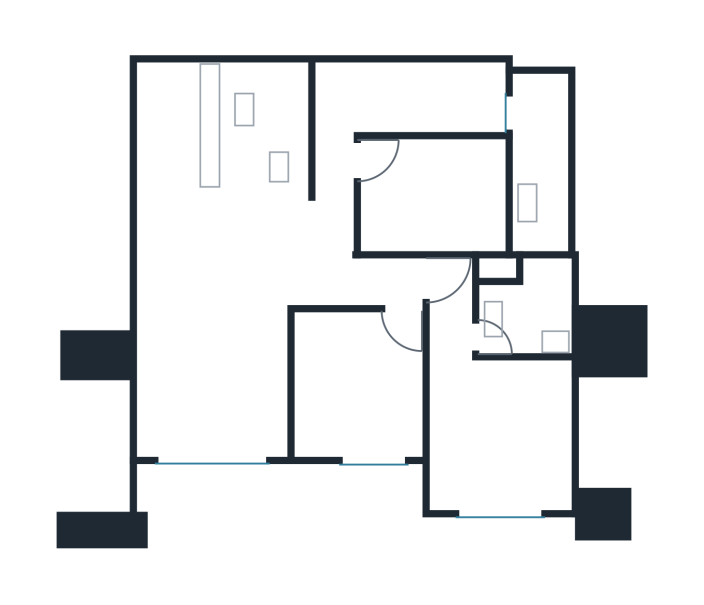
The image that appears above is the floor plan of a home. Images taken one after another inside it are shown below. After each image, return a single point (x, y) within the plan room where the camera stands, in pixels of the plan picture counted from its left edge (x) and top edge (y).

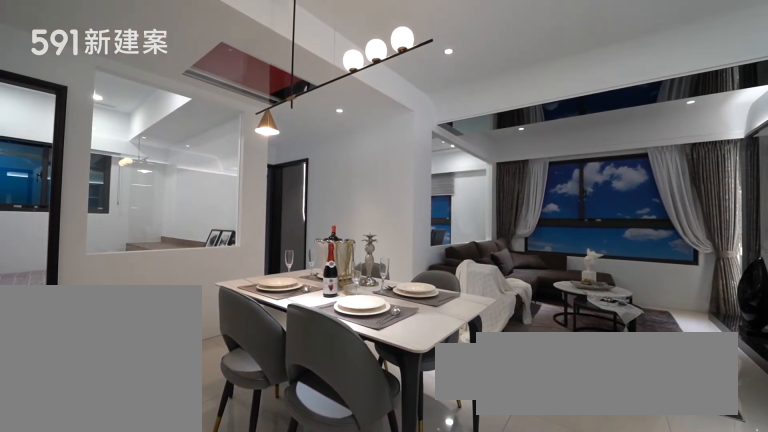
(228, 252)
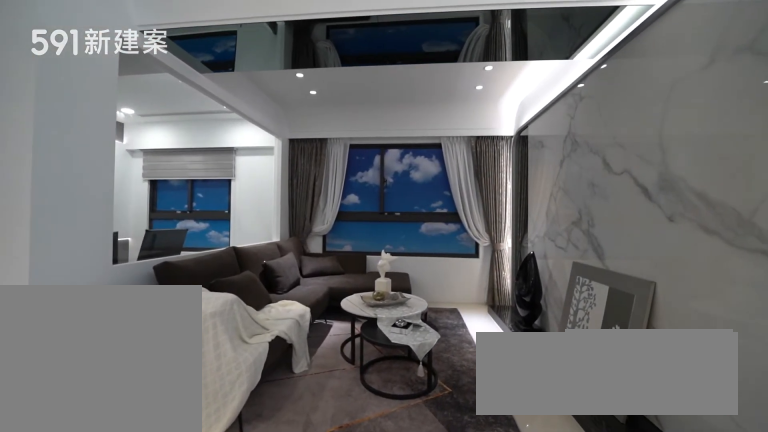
(213, 382)
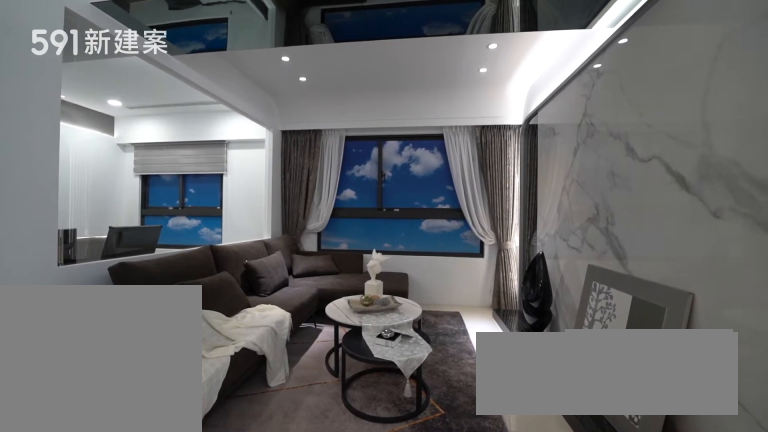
(213, 382)
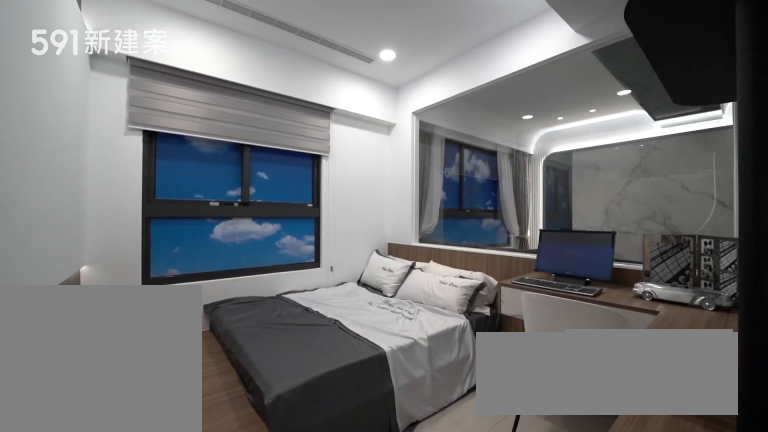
(357, 383)
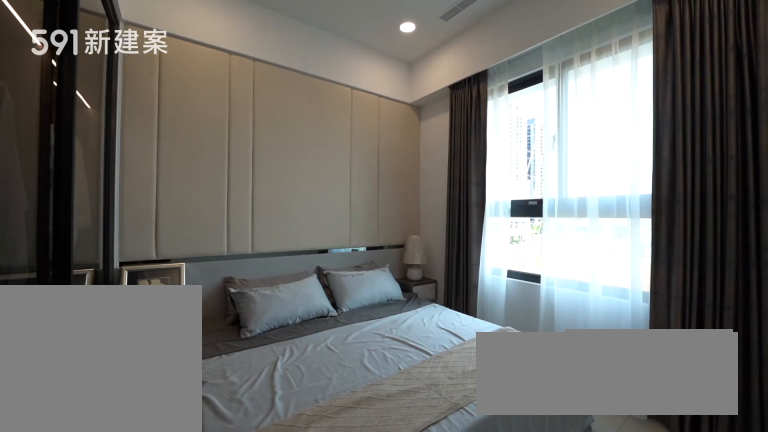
(494, 415)
